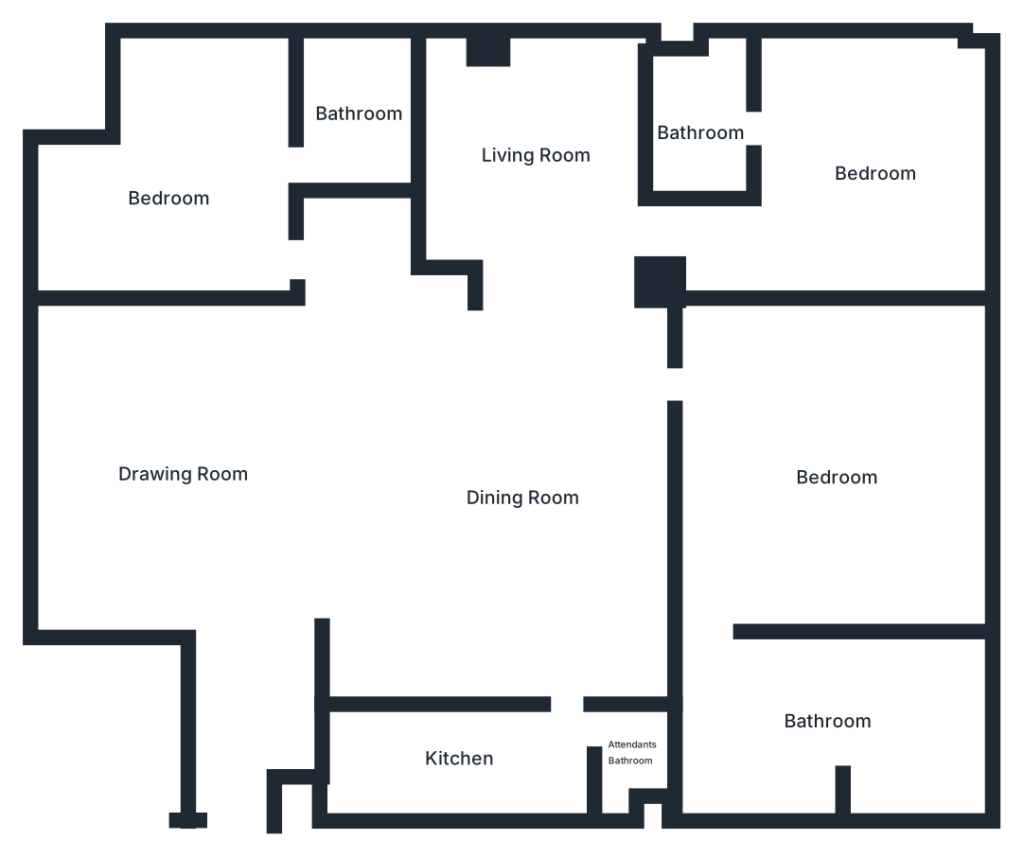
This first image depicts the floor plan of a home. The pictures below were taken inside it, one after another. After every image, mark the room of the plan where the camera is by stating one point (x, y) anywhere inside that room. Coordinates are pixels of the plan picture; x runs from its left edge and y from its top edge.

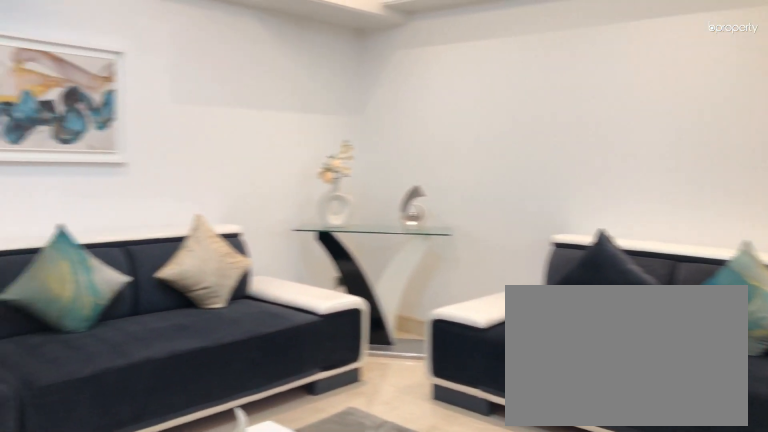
(181, 474)
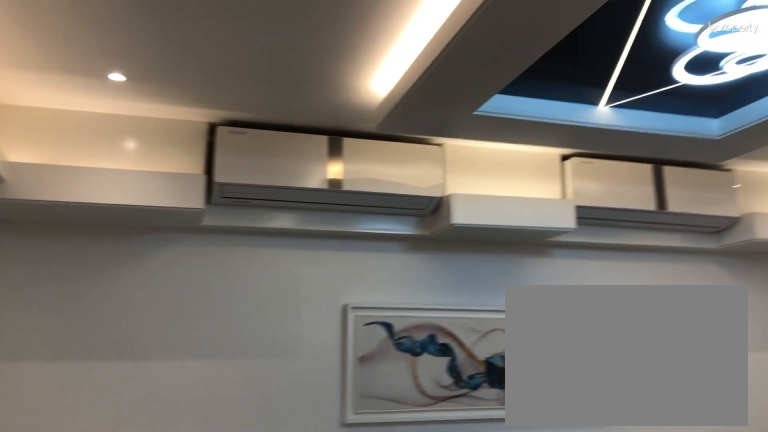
(181, 474)
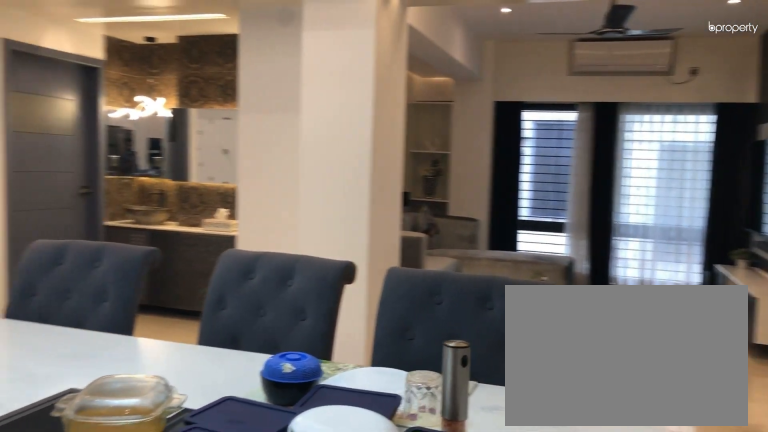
(523, 499)
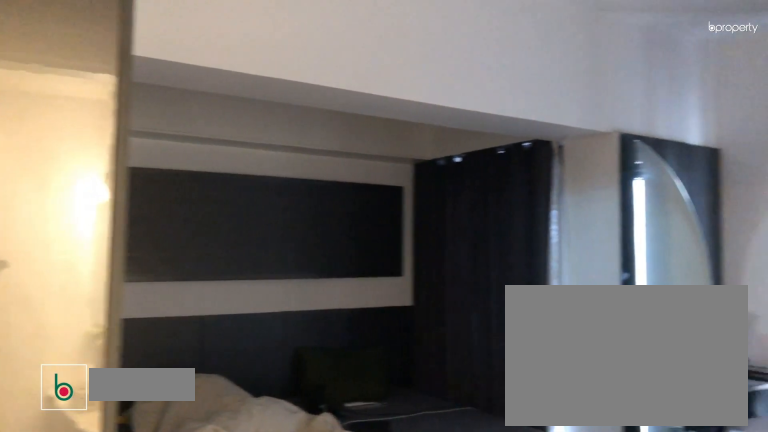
(175, 198)
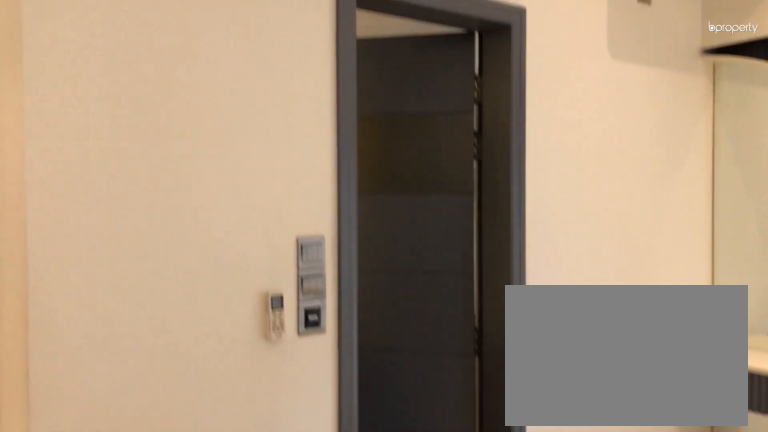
(875, 171)
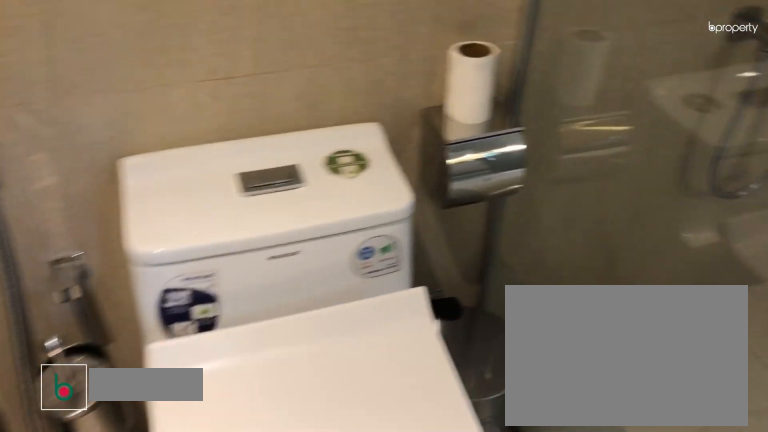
(699, 131)
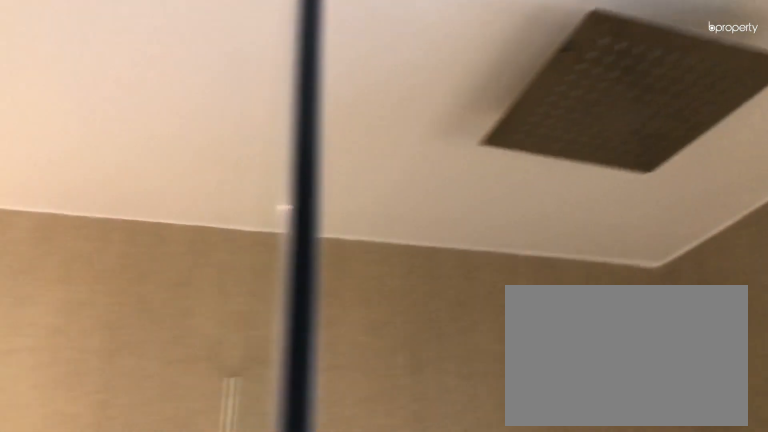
(699, 131)
